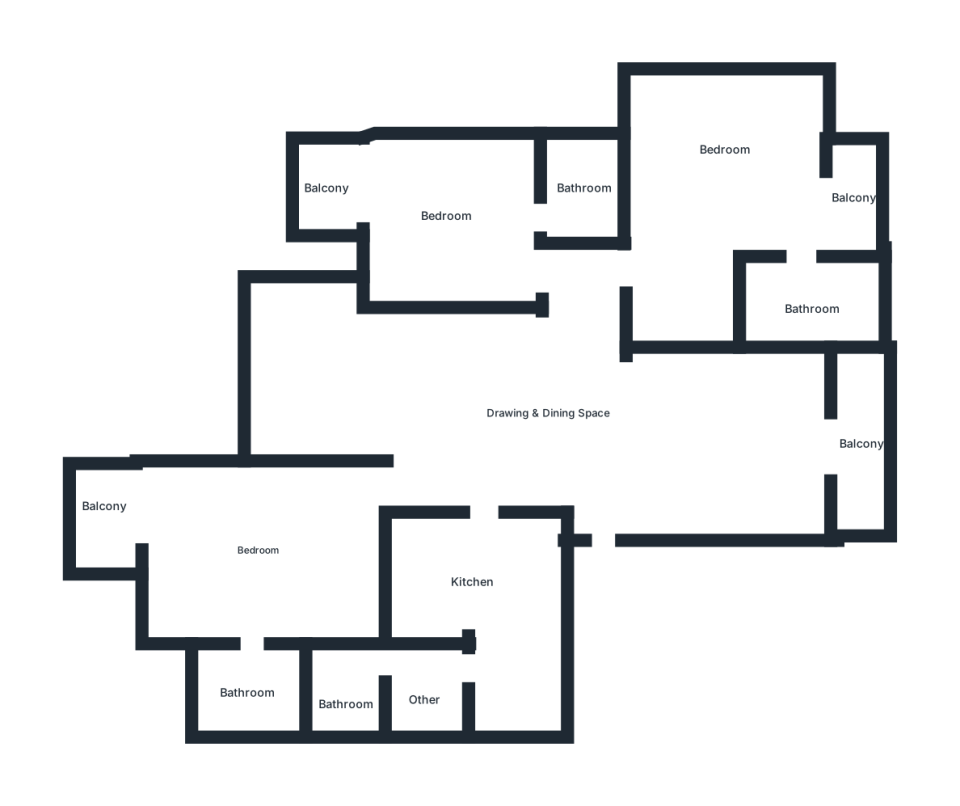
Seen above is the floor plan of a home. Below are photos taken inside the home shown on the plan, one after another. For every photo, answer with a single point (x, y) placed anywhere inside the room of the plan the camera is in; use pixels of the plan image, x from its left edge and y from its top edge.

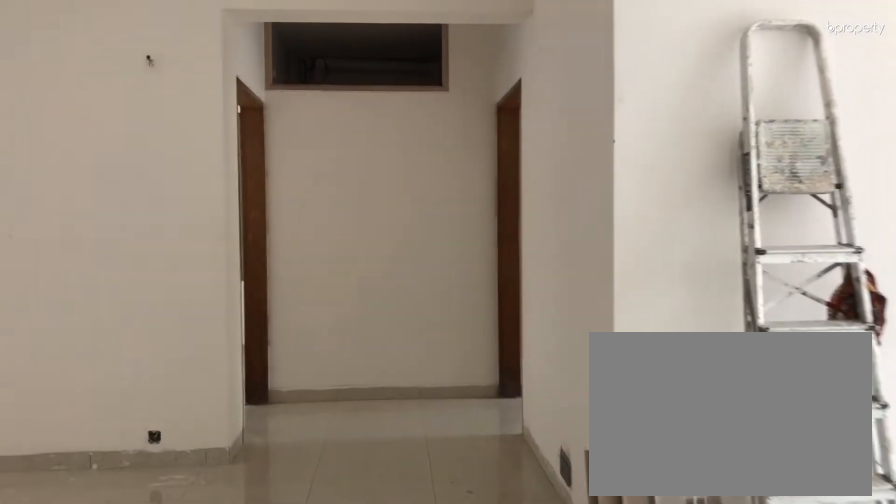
(556, 451)
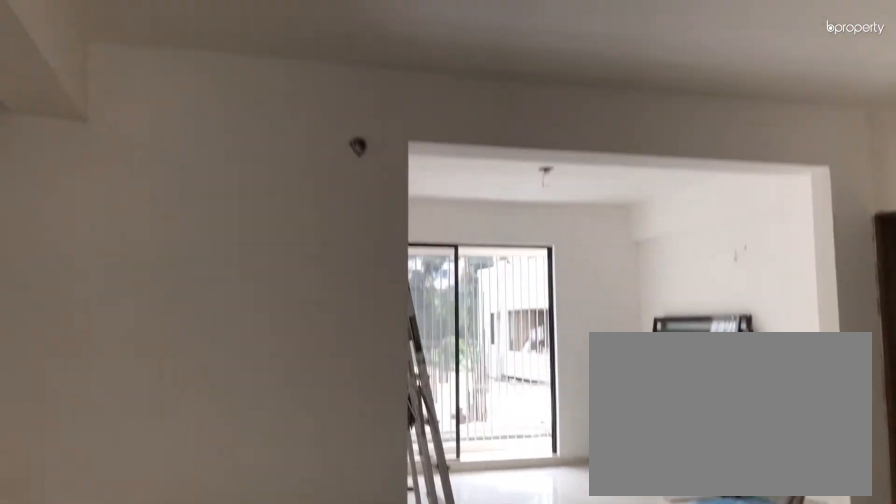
(467, 422)
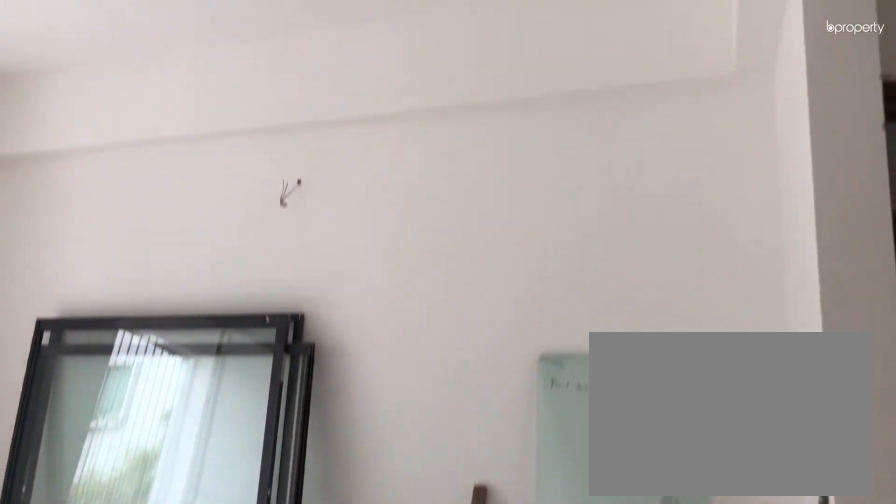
(718, 427)
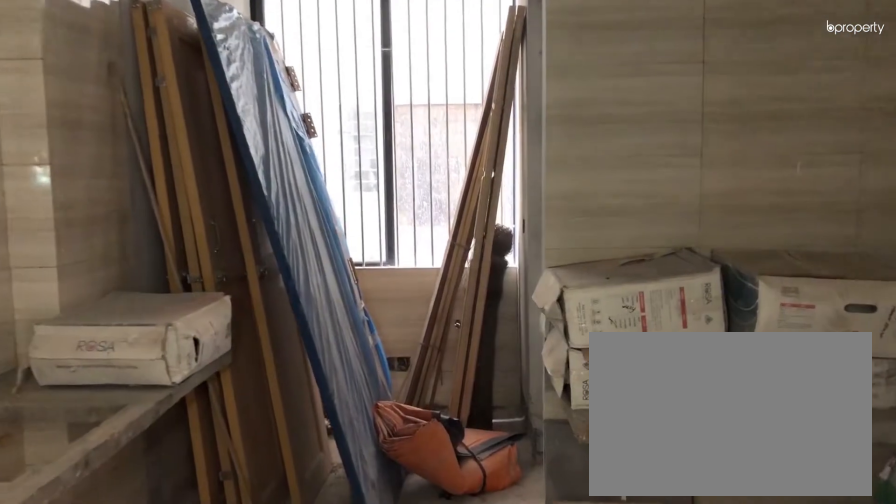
(478, 532)
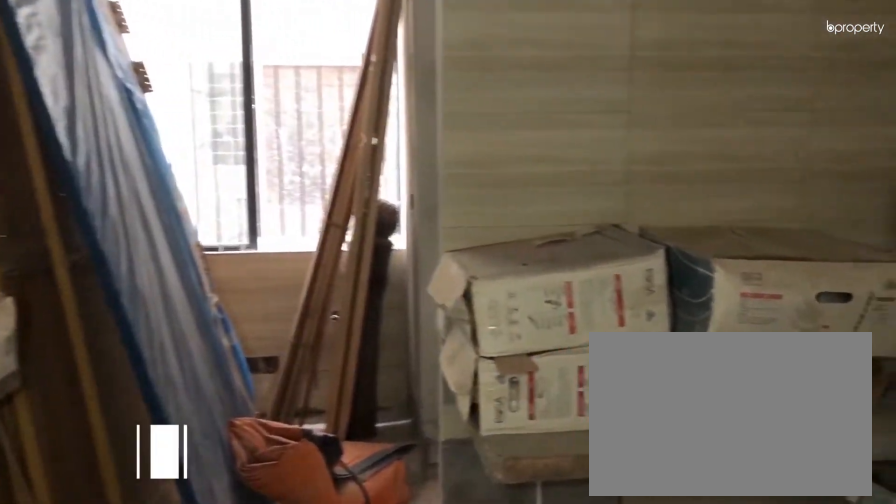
(467, 569)
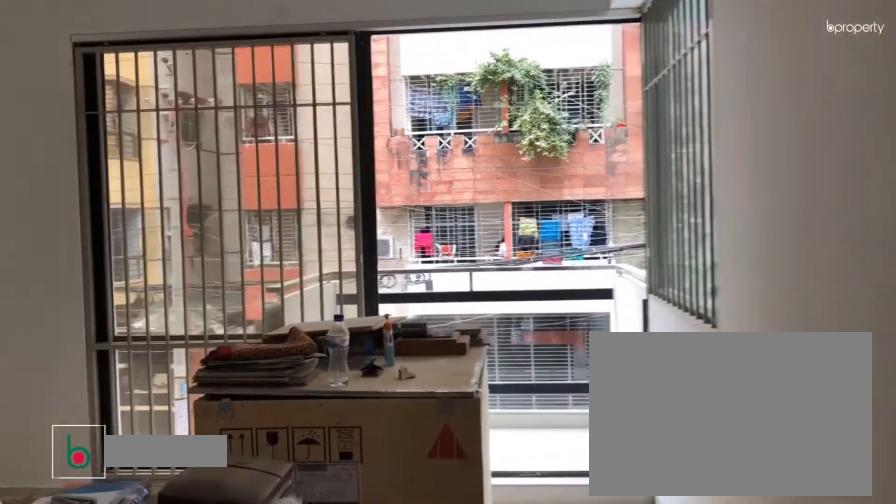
(249, 543)
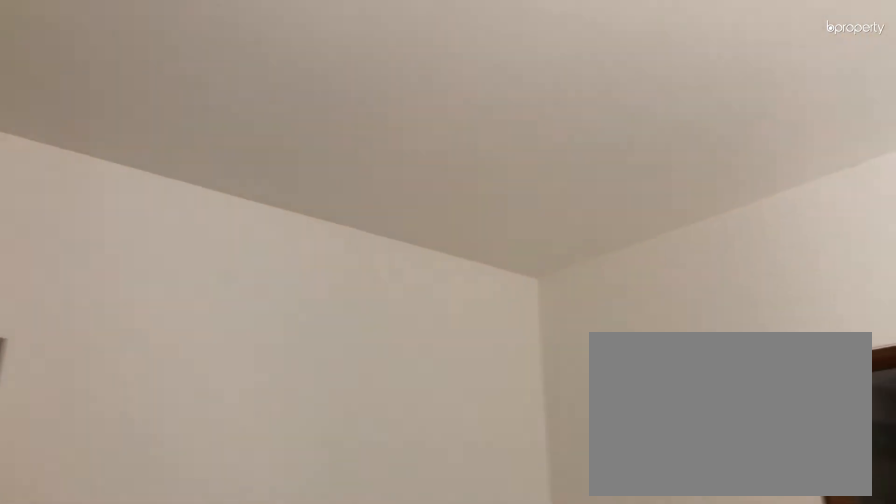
(246, 544)
